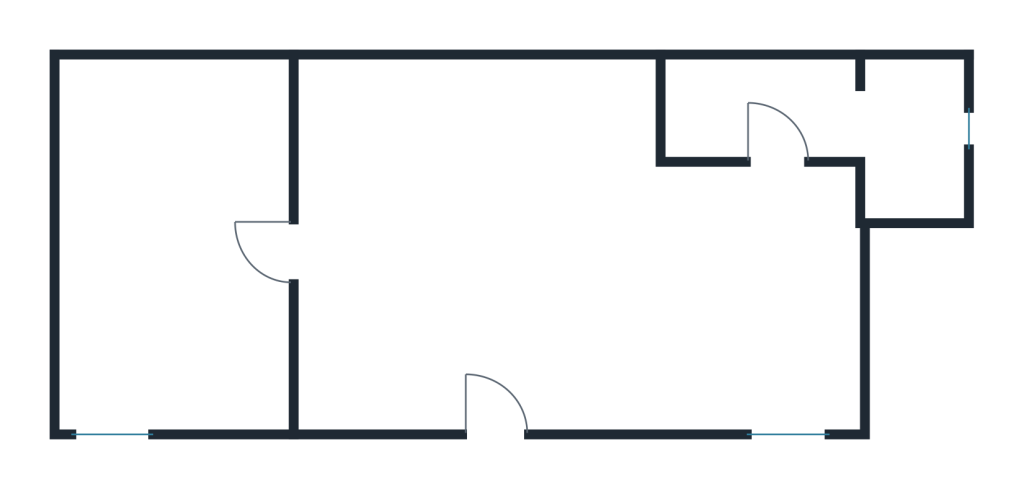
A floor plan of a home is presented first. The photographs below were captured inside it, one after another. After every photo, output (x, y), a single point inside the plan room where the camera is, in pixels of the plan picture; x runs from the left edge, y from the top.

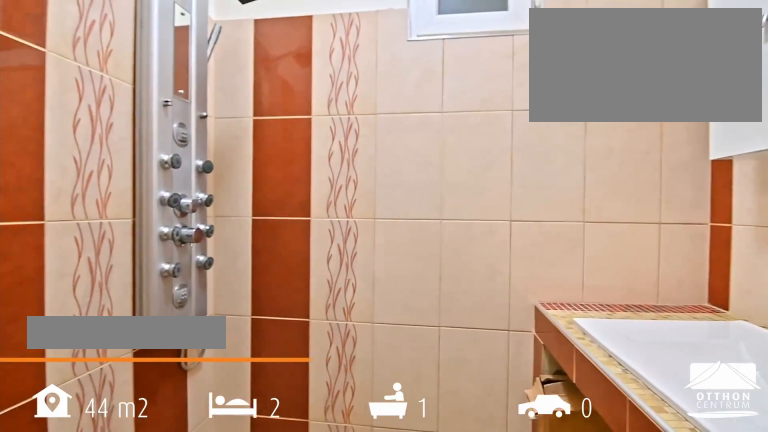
(763, 111)
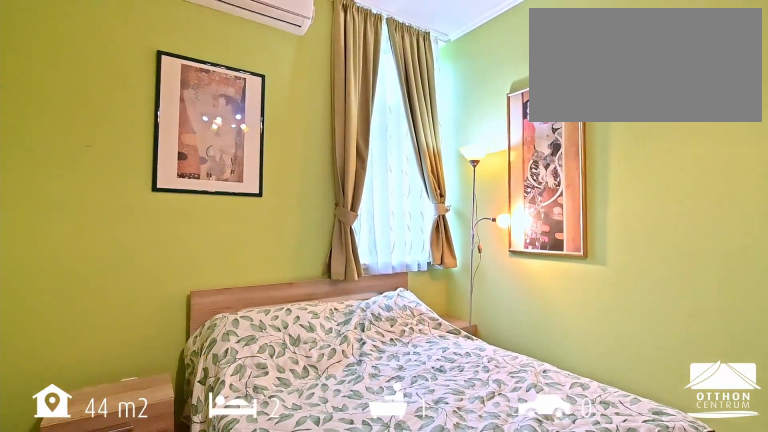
(176, 252)
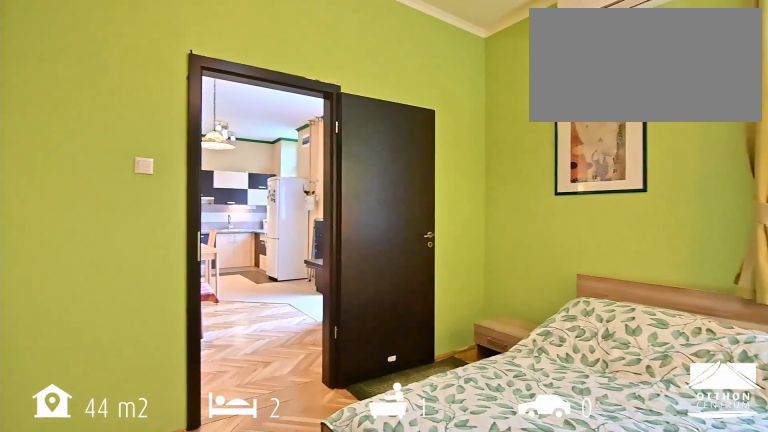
(176, 252)
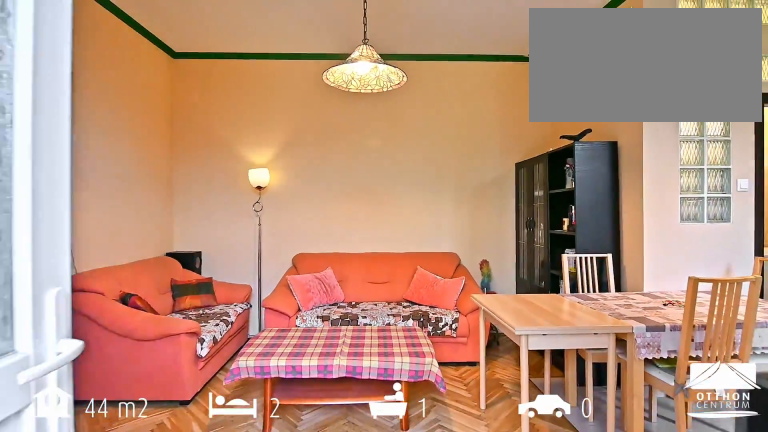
(540, 271)
